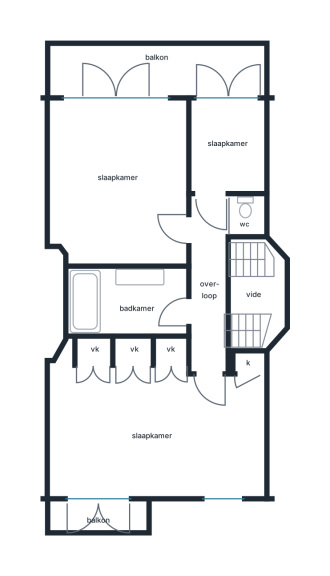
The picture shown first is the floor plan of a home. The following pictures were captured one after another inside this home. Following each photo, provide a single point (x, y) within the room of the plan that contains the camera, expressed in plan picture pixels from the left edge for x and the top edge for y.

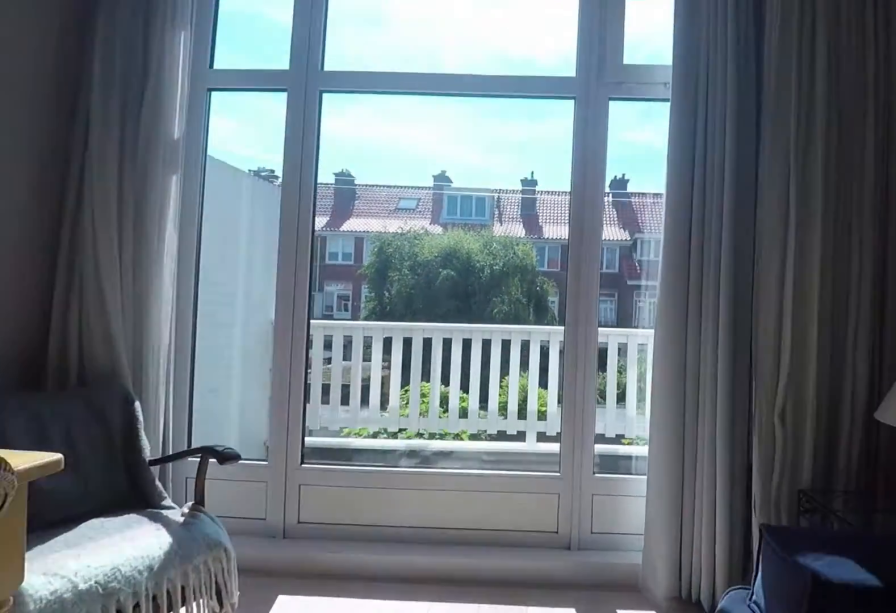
(120, 182)
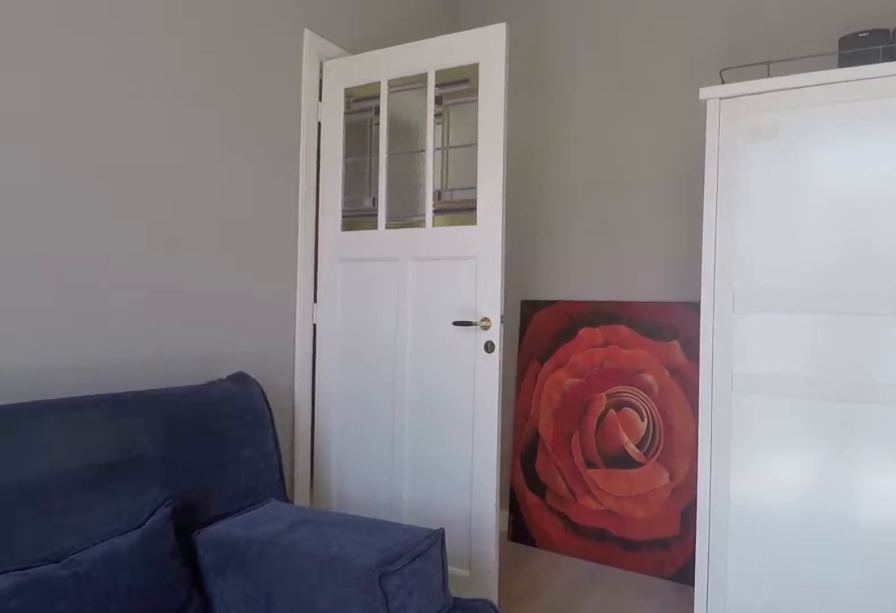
(120, 182)
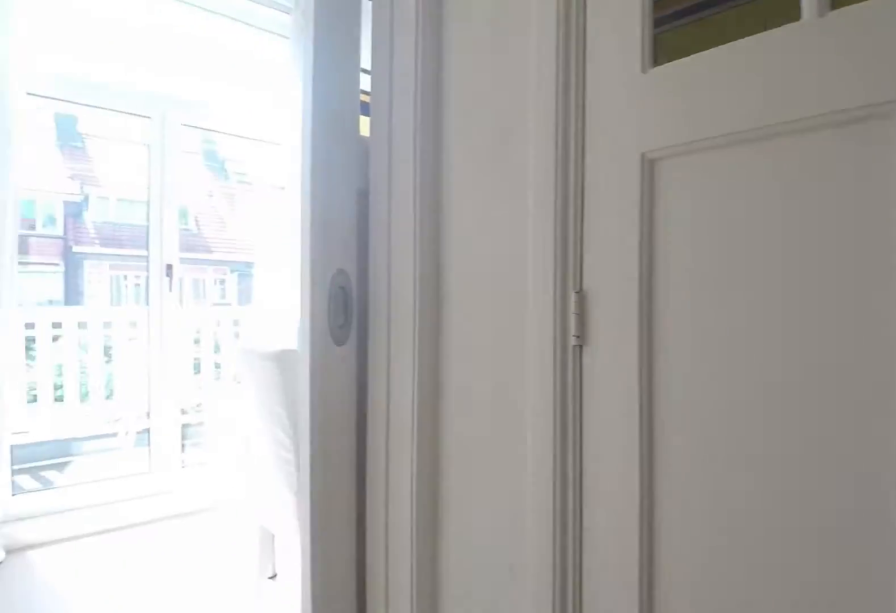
(225, 296)
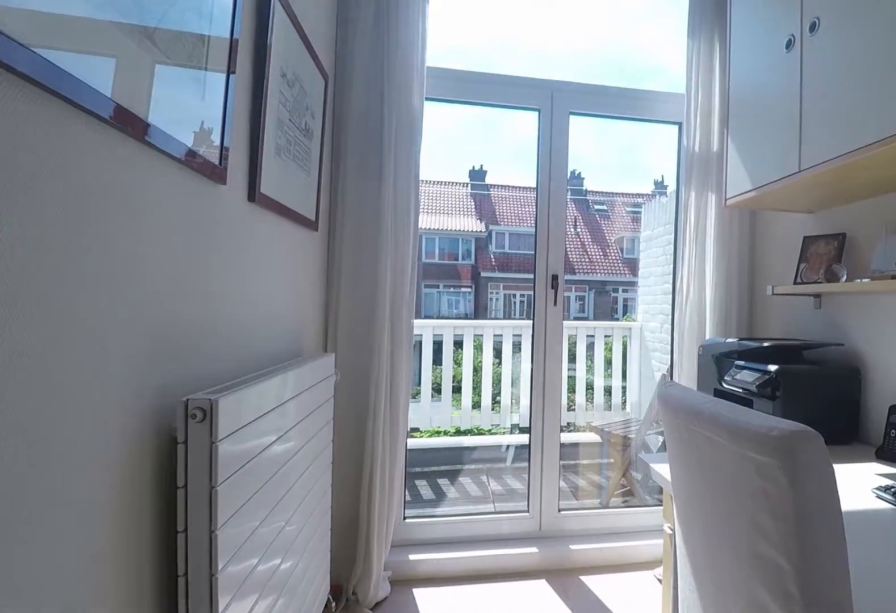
(227, 147)
